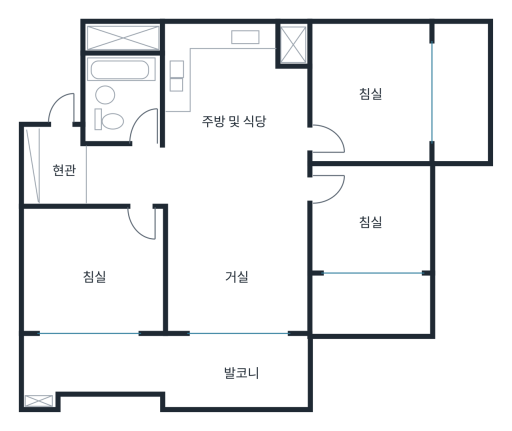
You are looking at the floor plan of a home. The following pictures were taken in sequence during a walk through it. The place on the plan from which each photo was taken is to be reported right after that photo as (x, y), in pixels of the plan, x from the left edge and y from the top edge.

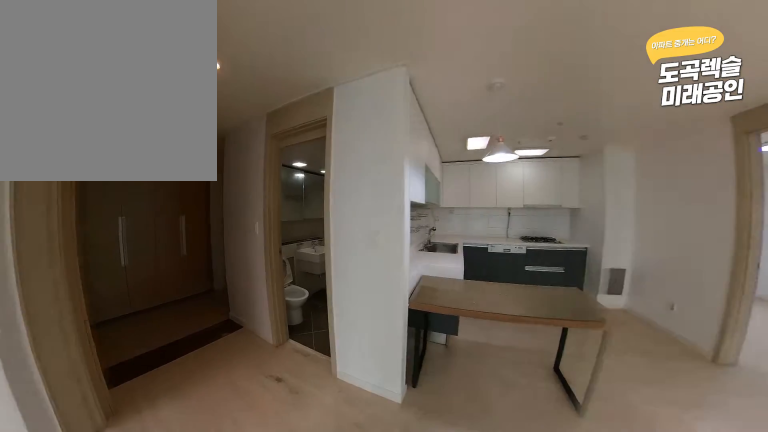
(187, 195)
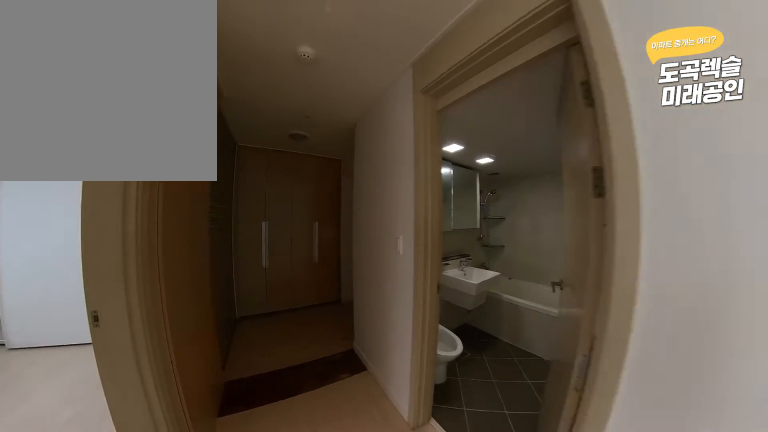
(151, 182)
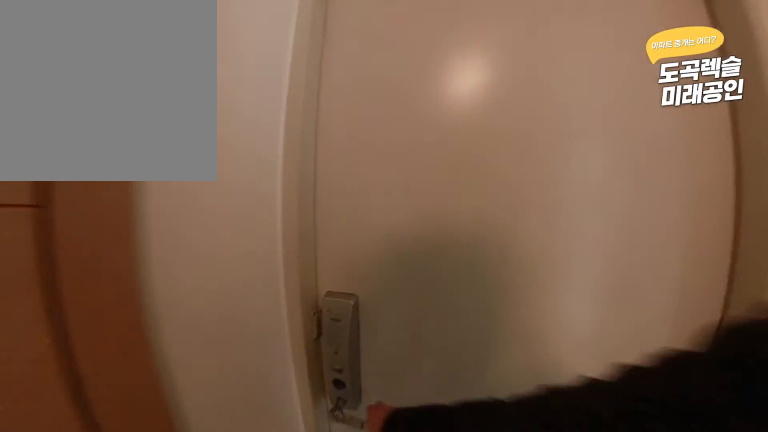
(65, 153)
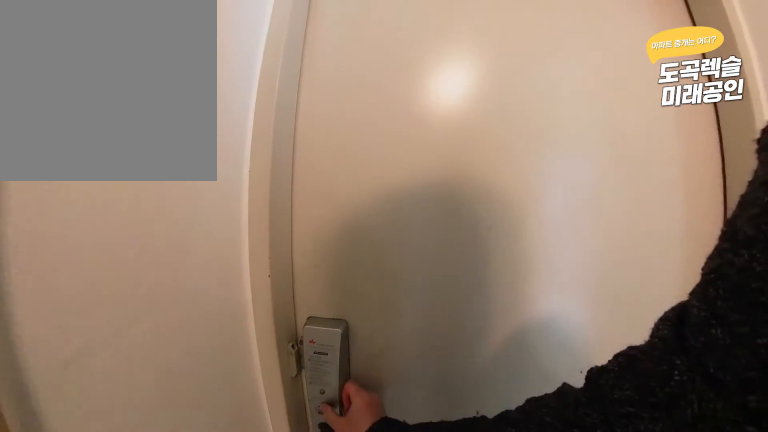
(64, 153)
